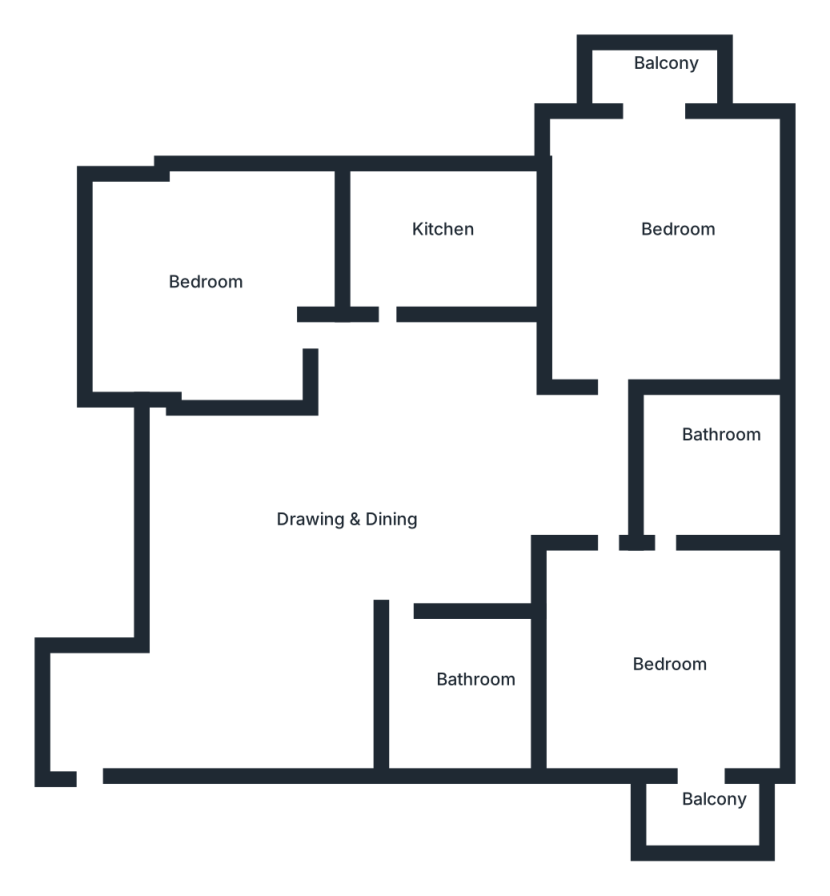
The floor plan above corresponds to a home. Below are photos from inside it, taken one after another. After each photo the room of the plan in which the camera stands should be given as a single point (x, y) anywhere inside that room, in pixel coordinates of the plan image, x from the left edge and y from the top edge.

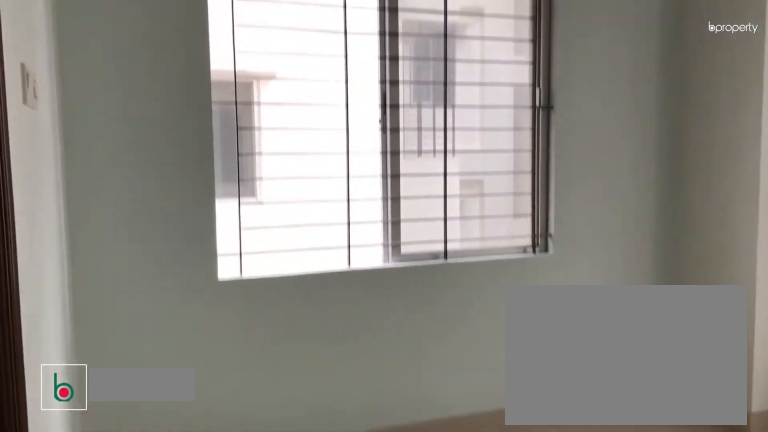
(679, 677)
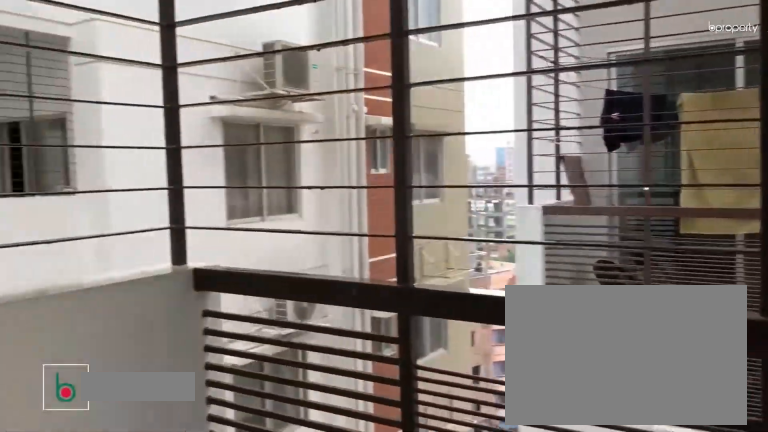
(702, 811)
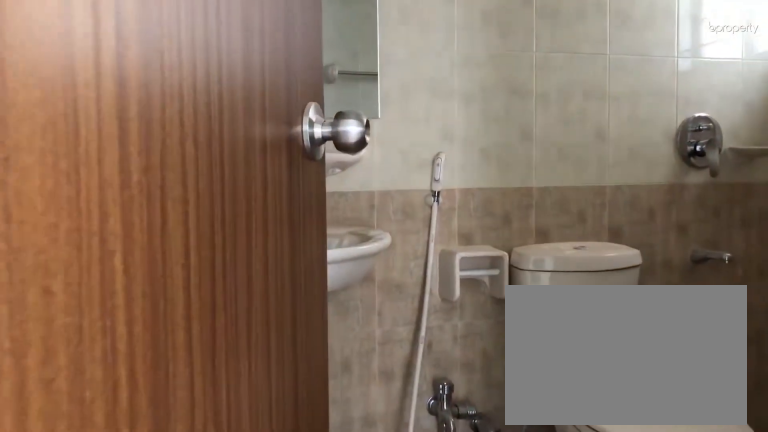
(708, 464)
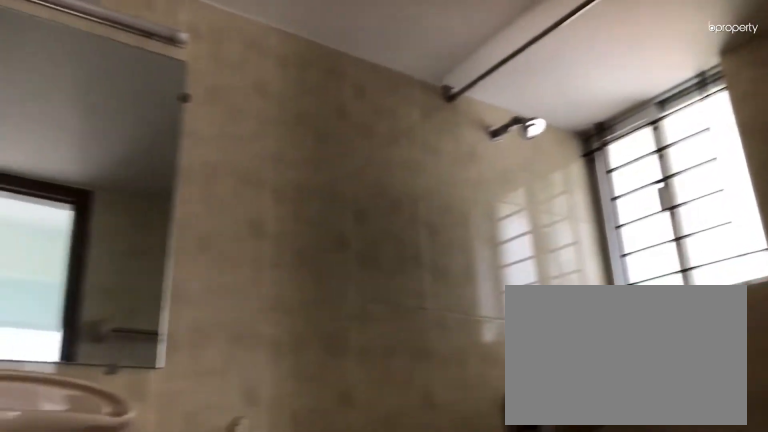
(708, 464)
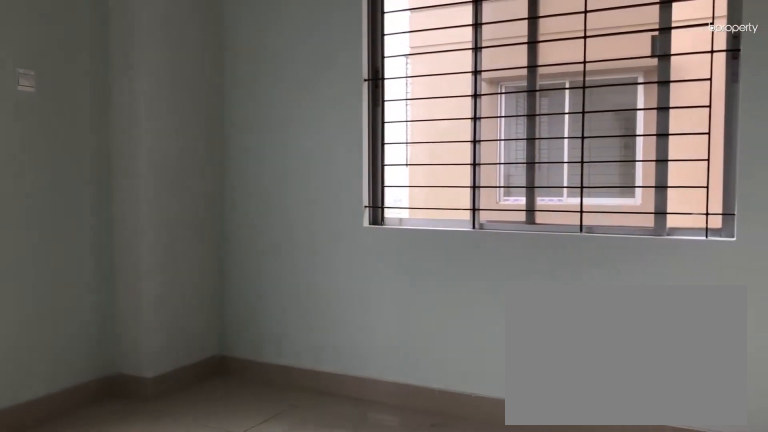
(668, 227)
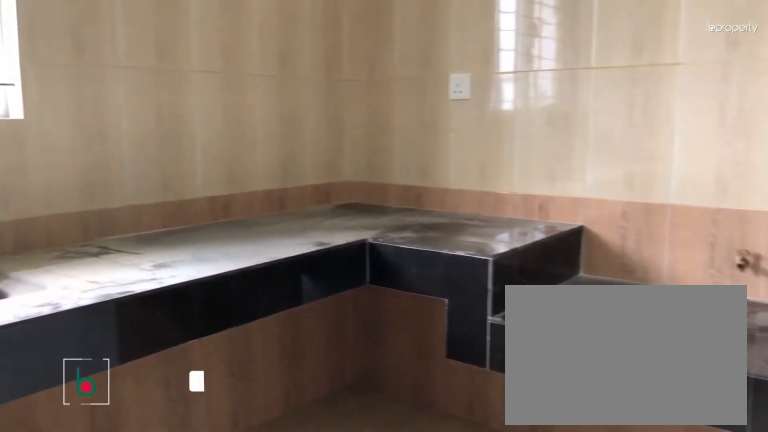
(428, 240)
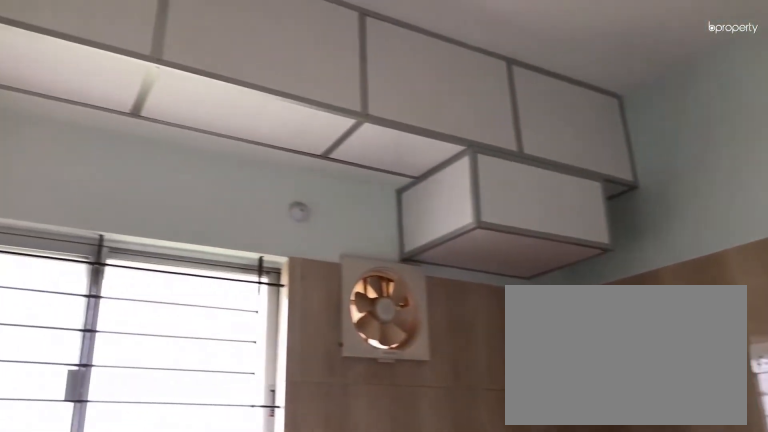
(428, 240)
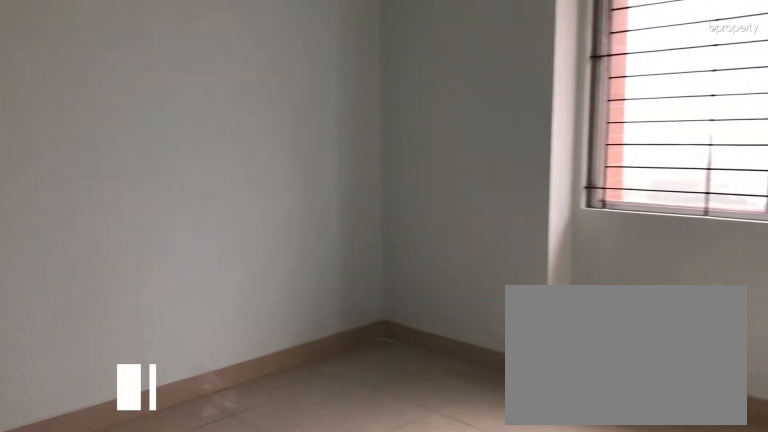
(211, 299)
